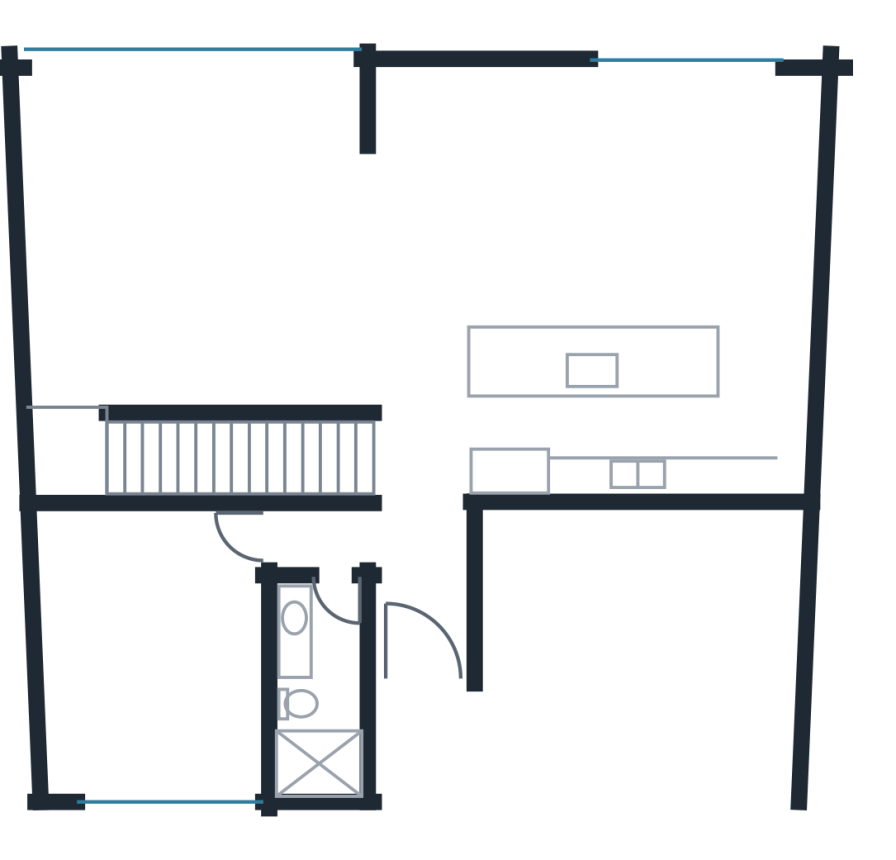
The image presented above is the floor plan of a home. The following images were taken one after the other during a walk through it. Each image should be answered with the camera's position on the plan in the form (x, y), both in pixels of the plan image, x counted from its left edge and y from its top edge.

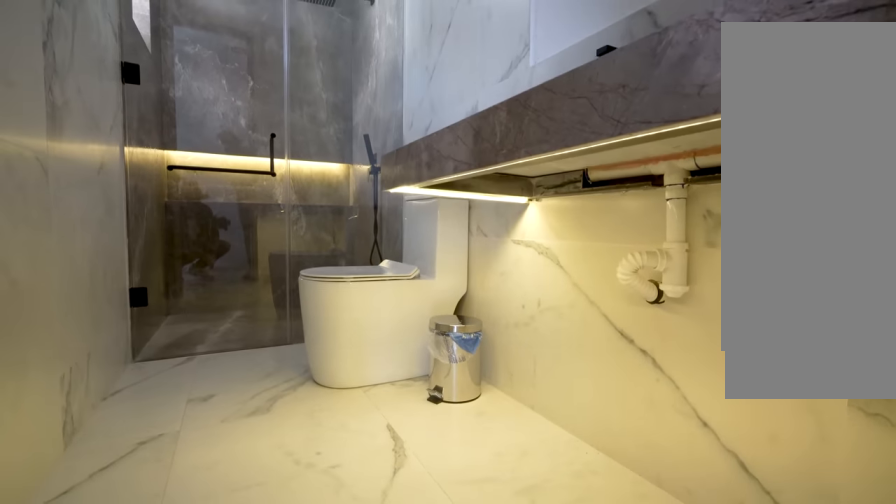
(333, 610)
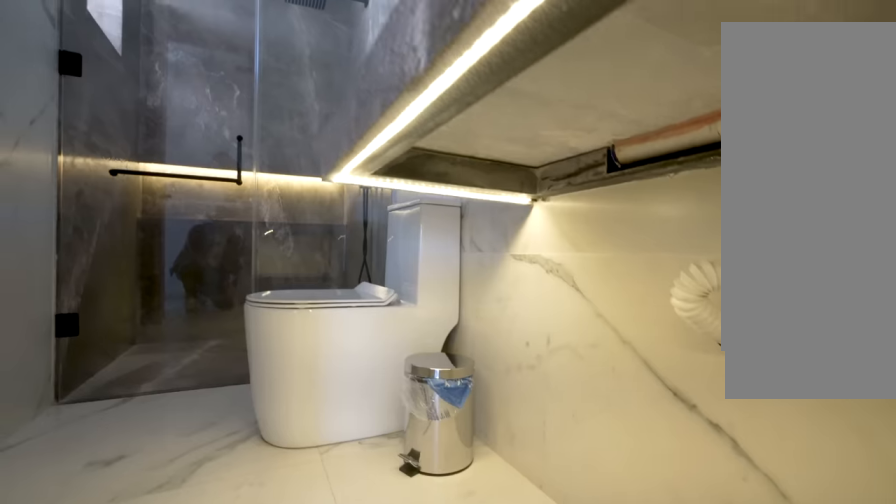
(333, 608)
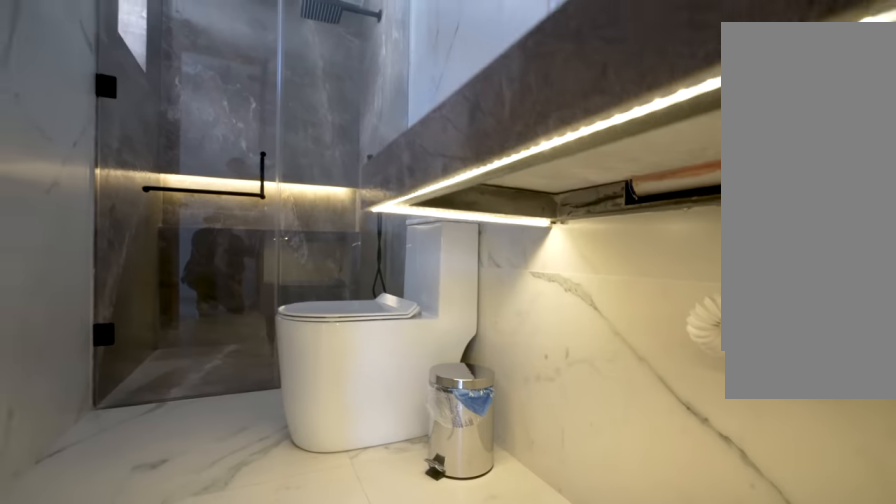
(333, 610)
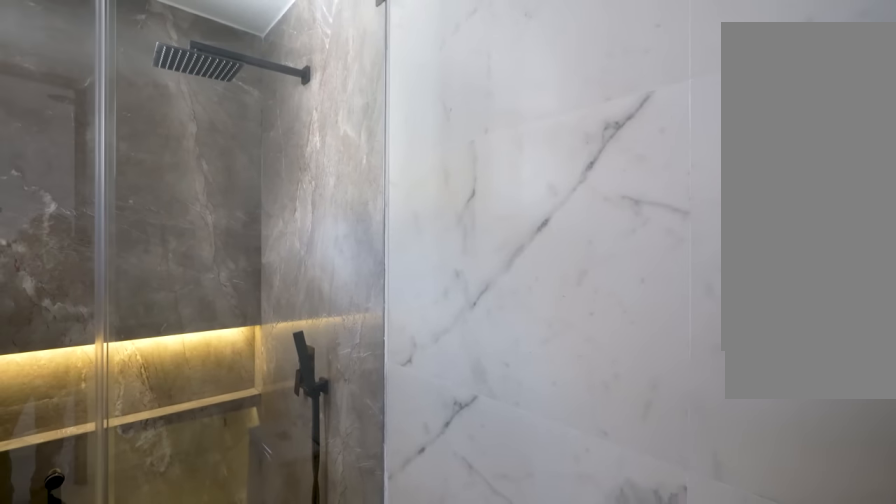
(328, 665)
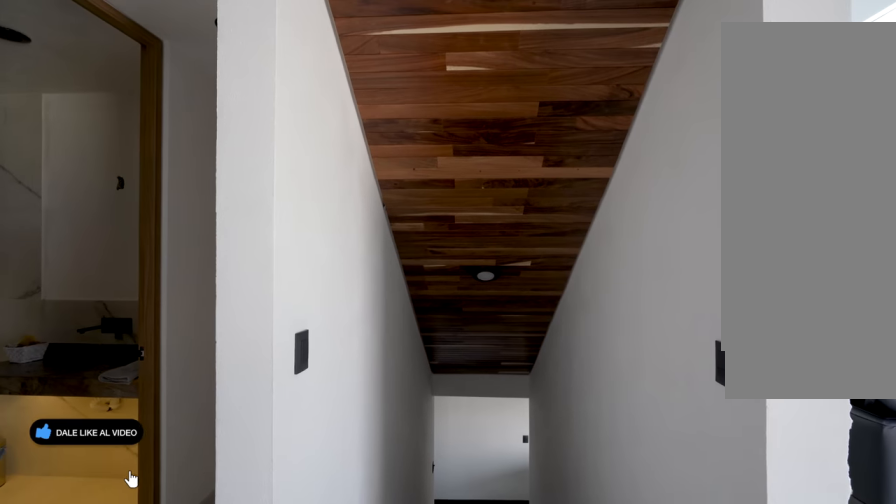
(387, 473)
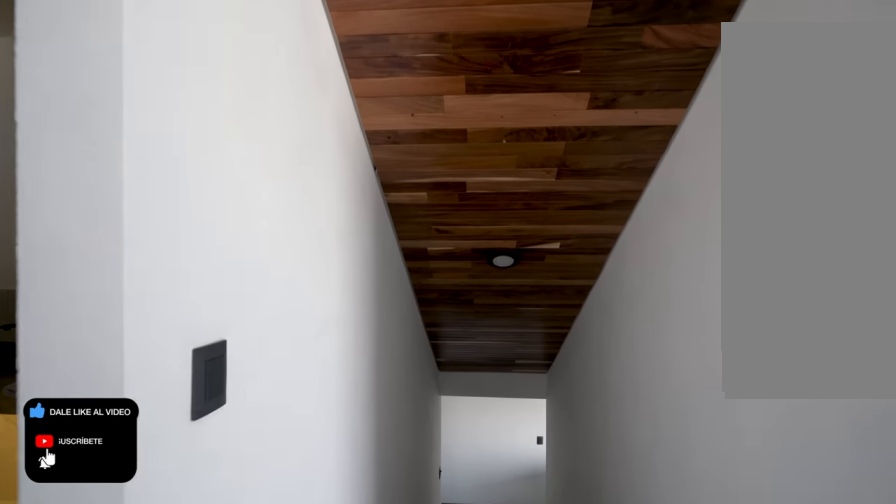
(386, 465)
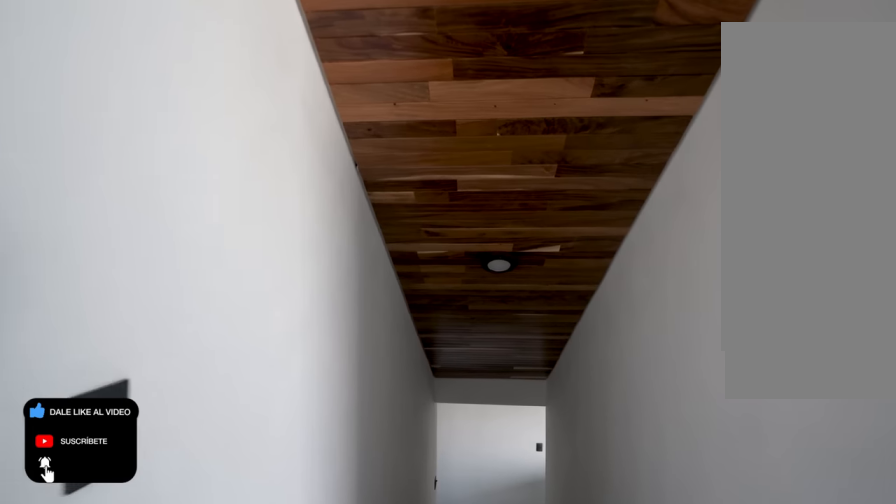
(384, 465)
